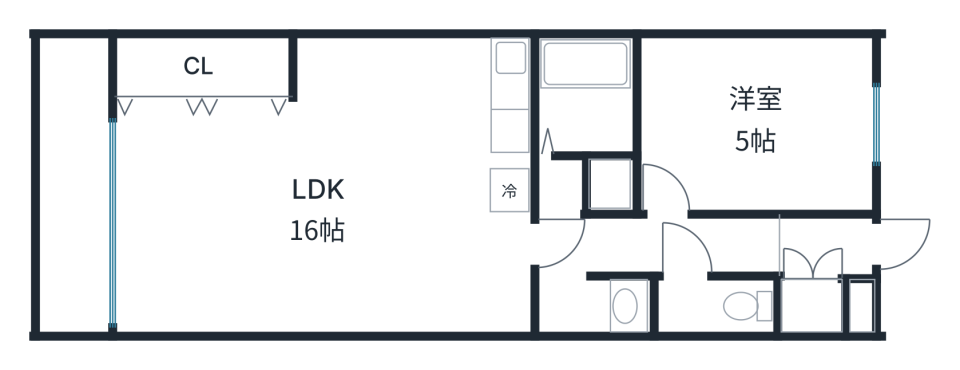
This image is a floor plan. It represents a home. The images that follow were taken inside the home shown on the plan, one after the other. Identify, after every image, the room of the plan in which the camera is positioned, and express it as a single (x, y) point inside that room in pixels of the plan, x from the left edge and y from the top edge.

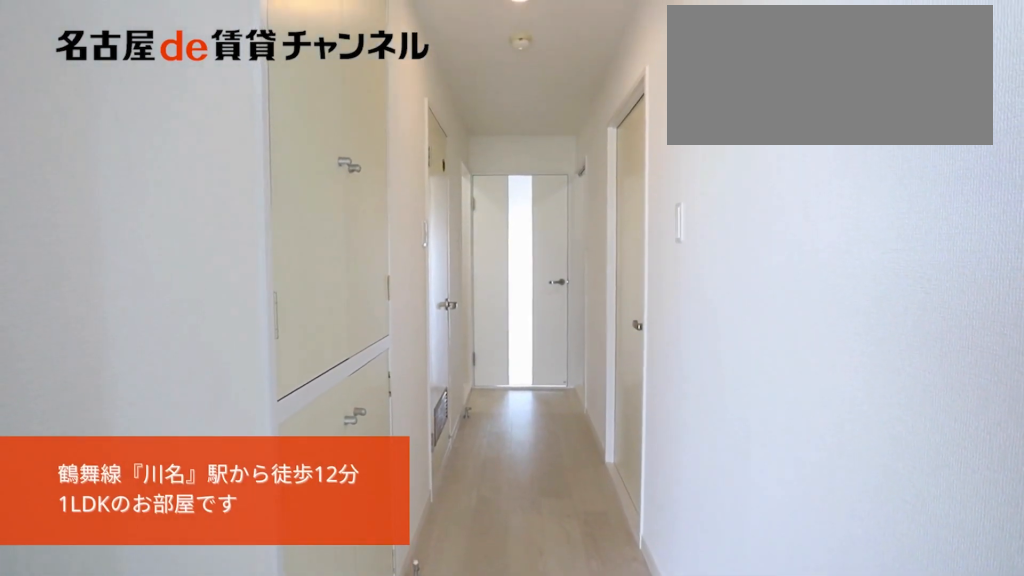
(828, 248)
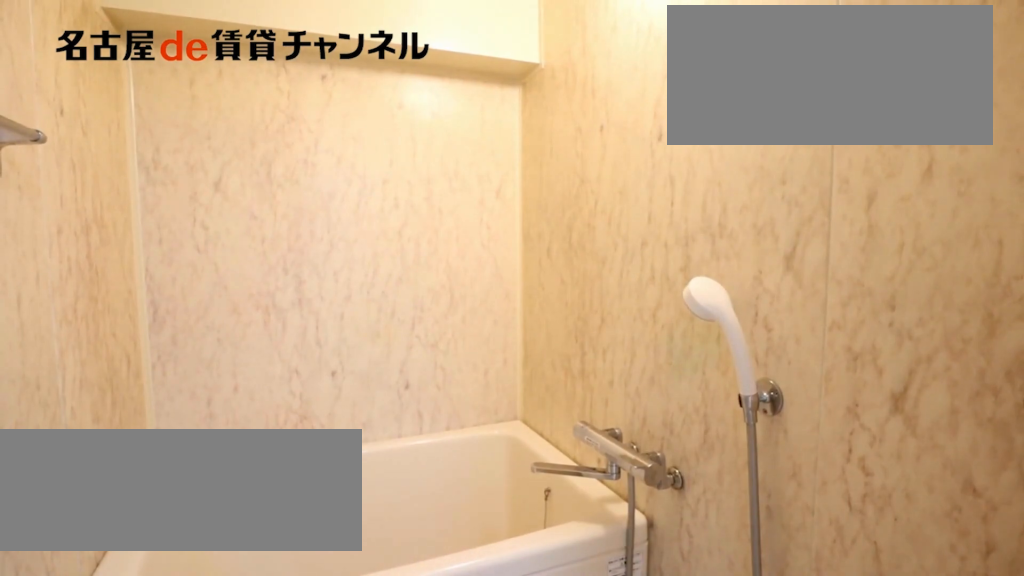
(585, 94)
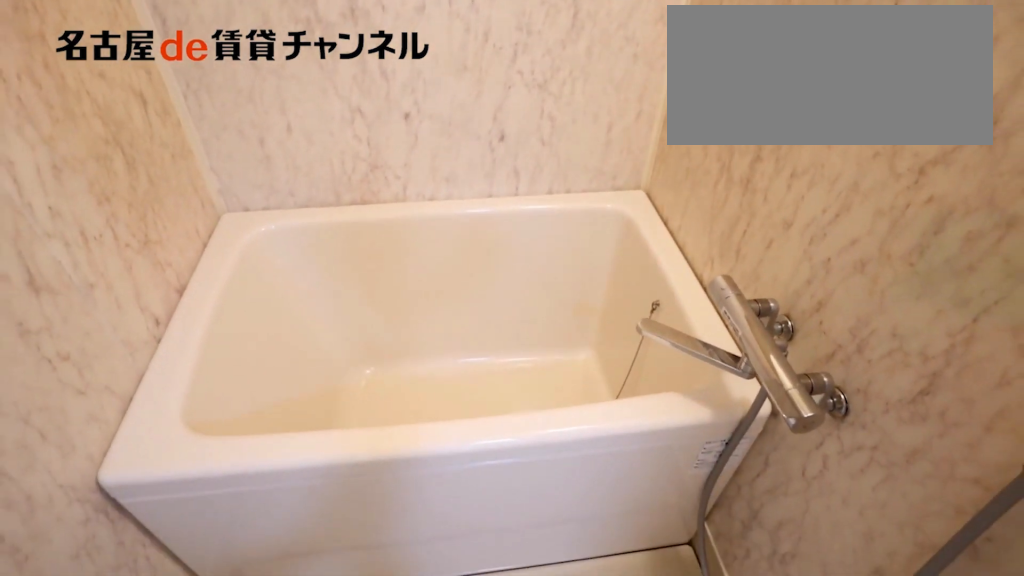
(585, 94)
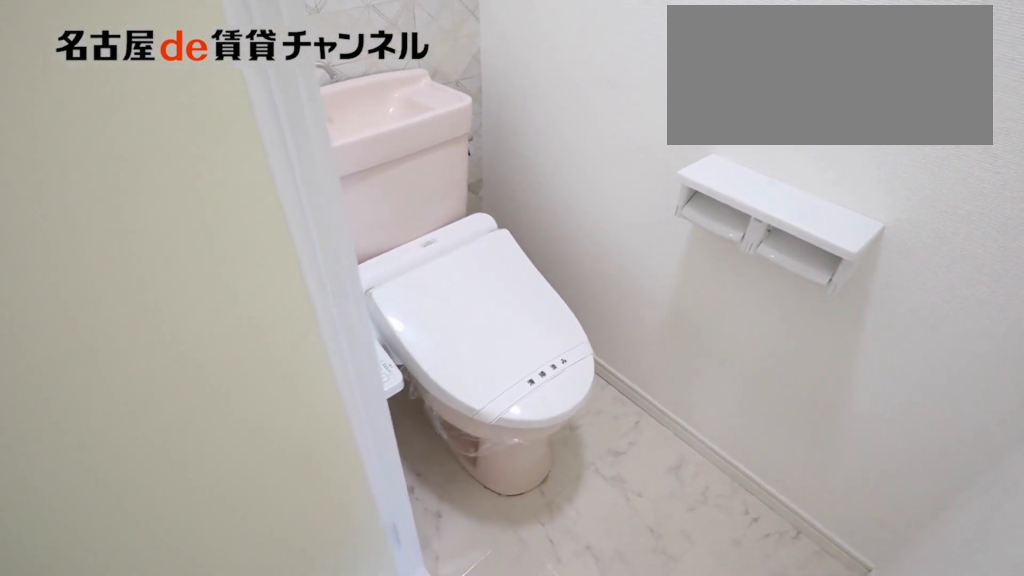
(716, 303)
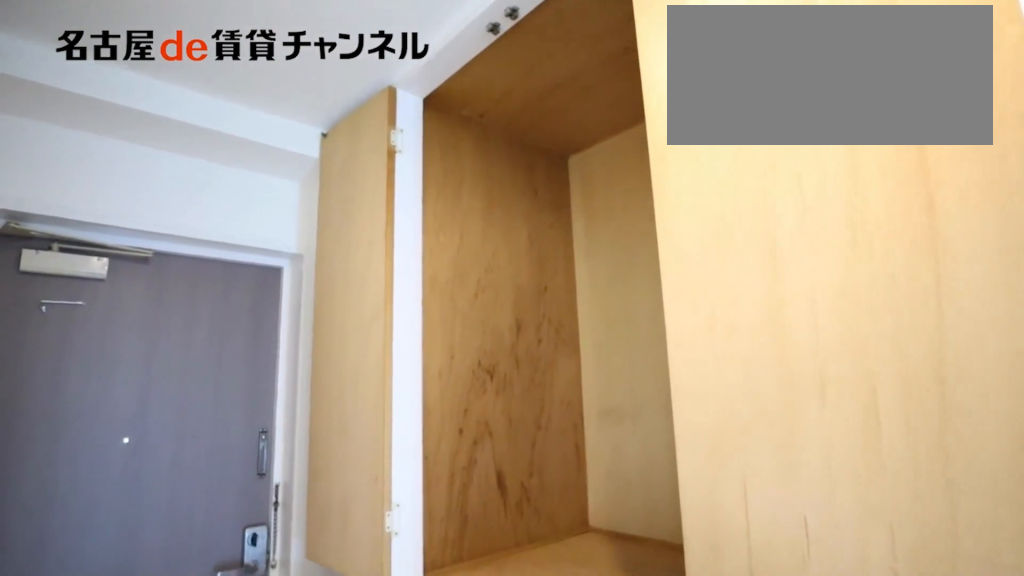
(828, 276)
